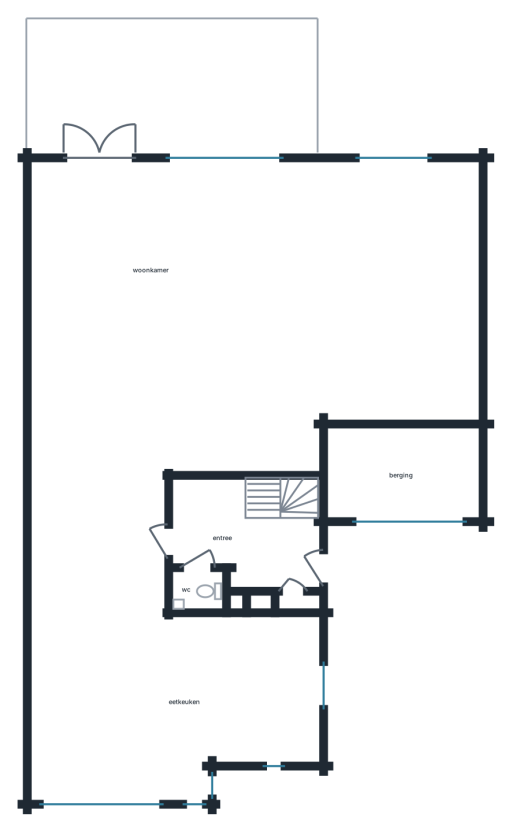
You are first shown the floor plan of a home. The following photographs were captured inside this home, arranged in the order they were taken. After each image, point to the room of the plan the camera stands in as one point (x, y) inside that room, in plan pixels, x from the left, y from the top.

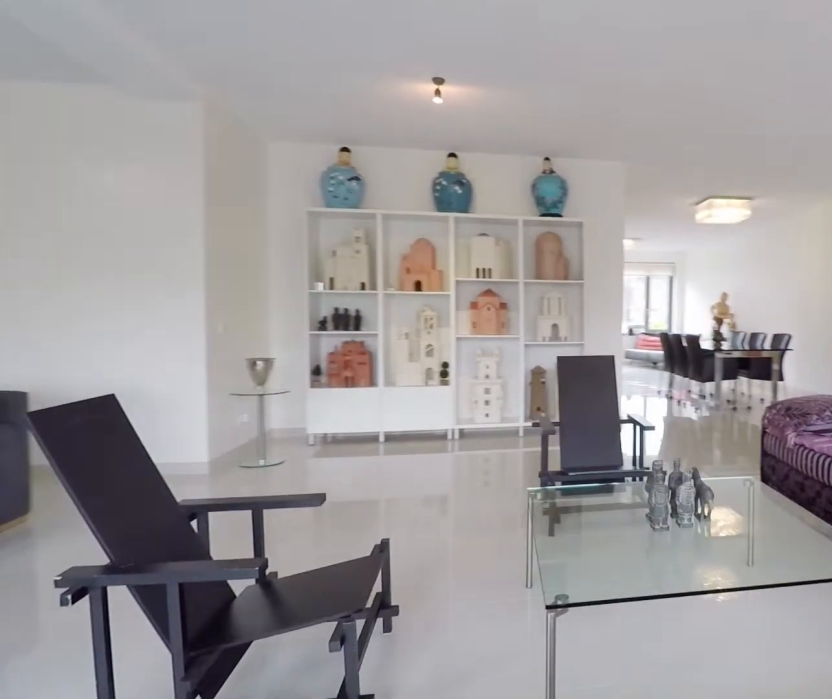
(233, 327)
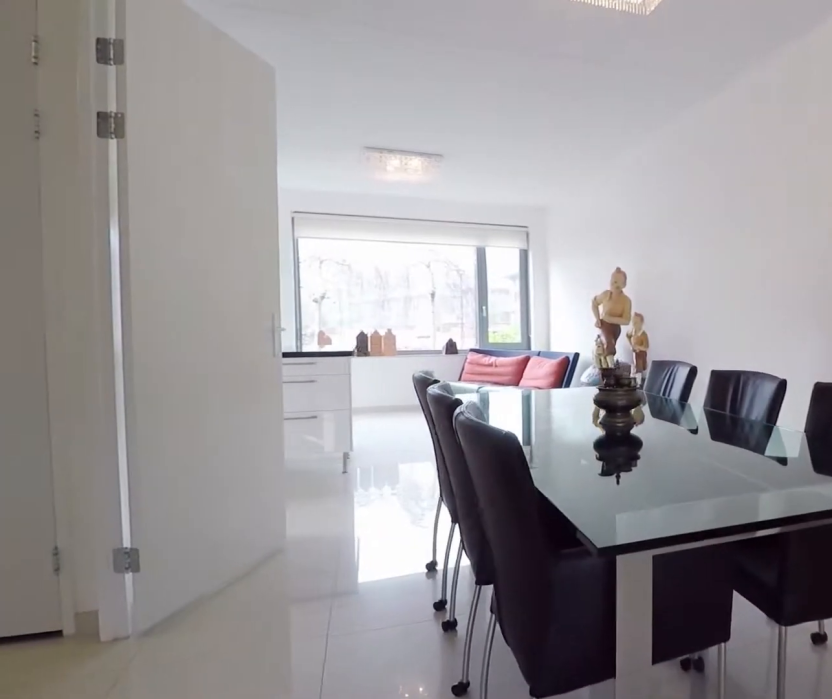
(233, 327)
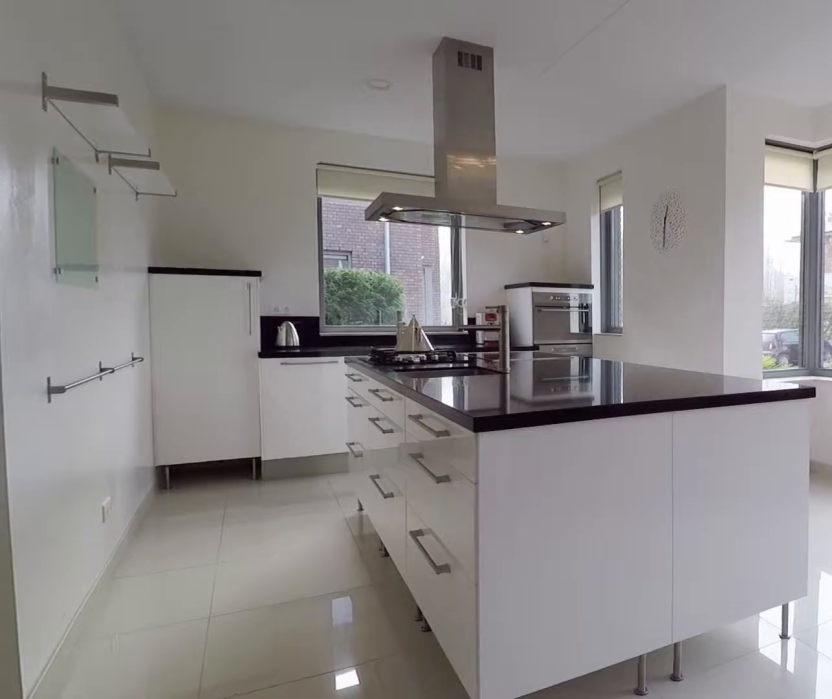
(166, 702)
